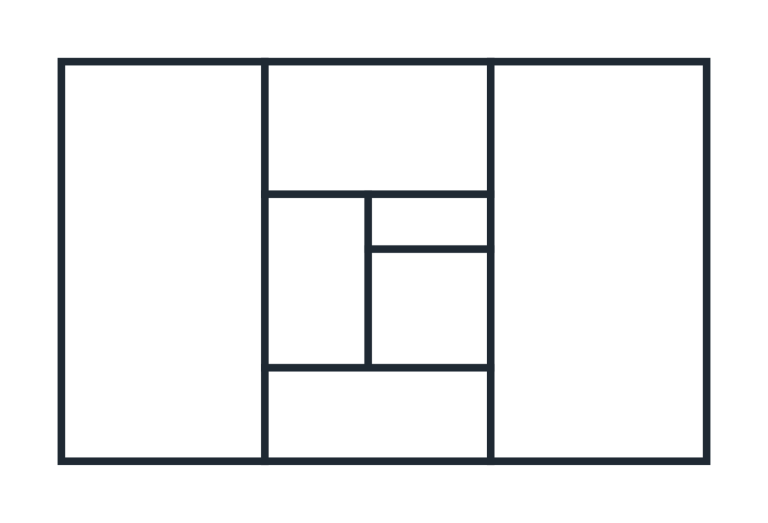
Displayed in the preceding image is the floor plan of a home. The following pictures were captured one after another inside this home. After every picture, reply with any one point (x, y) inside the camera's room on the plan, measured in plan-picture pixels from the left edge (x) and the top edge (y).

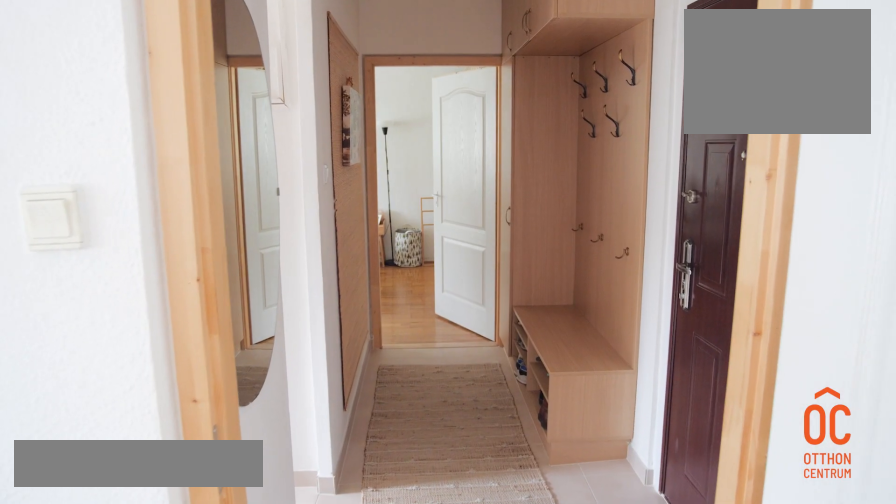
(373, 409)
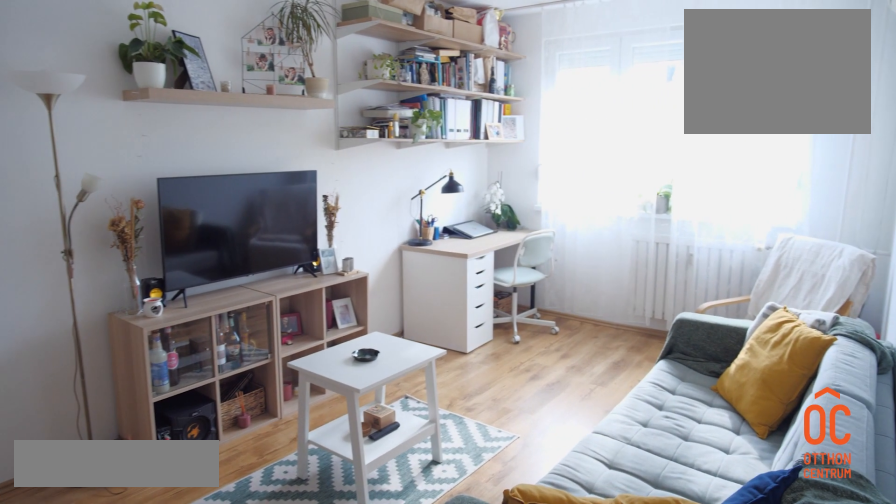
(168, 276)
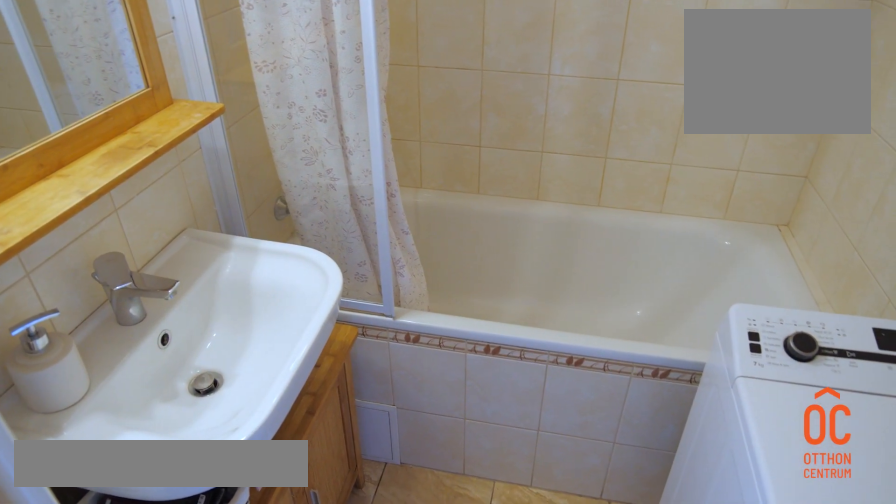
(426, 302)
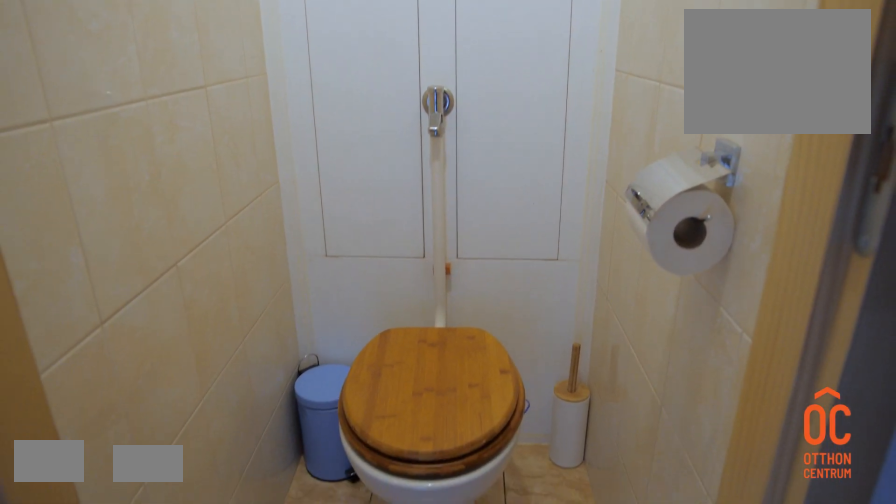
(425, 227)
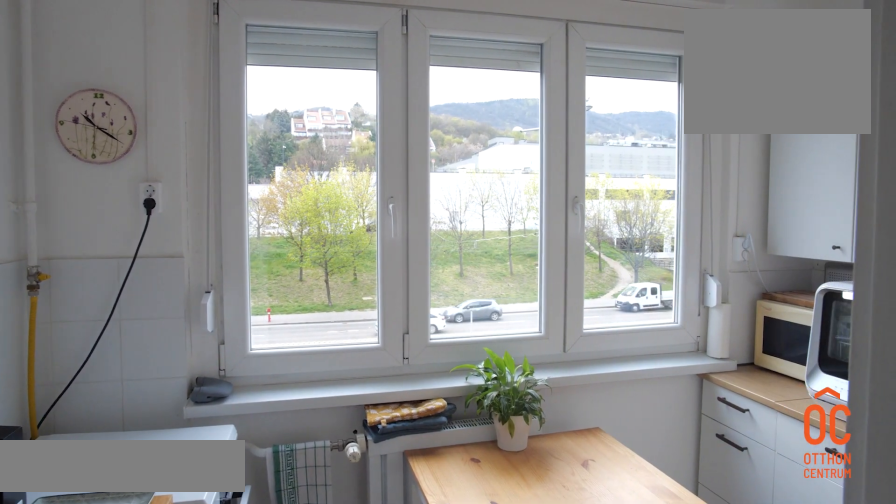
(380, 126)
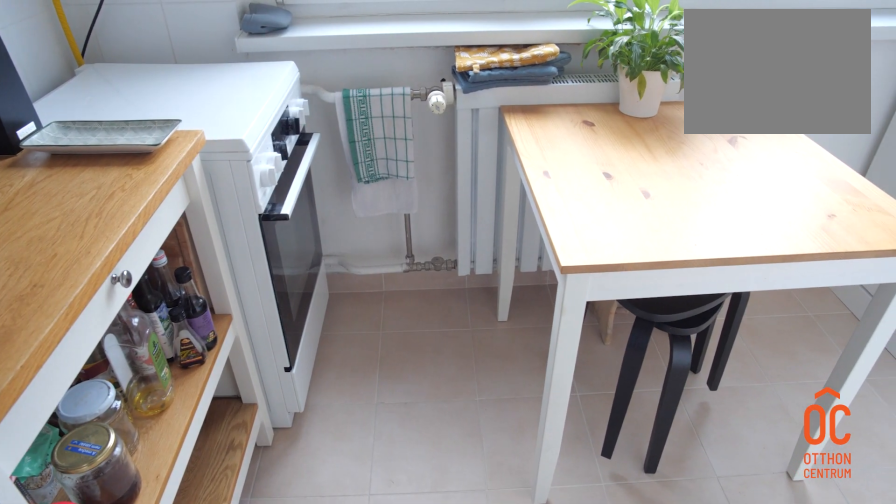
(380, 126)
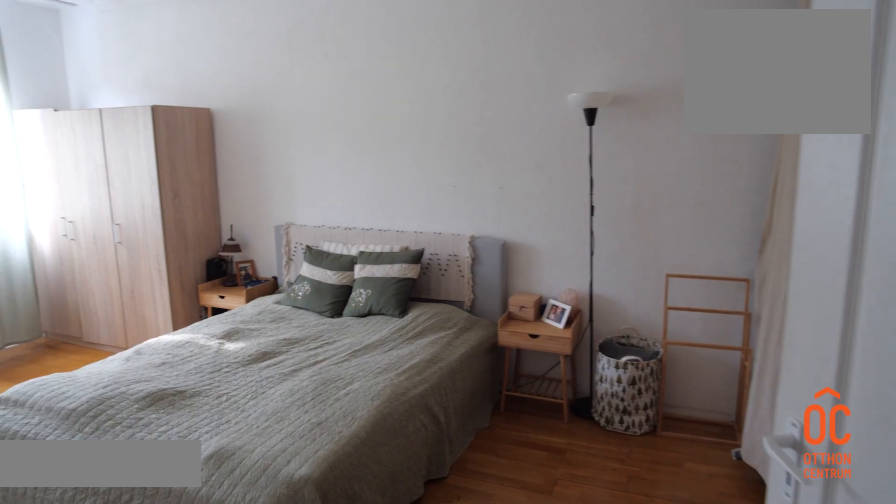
(600, 275)
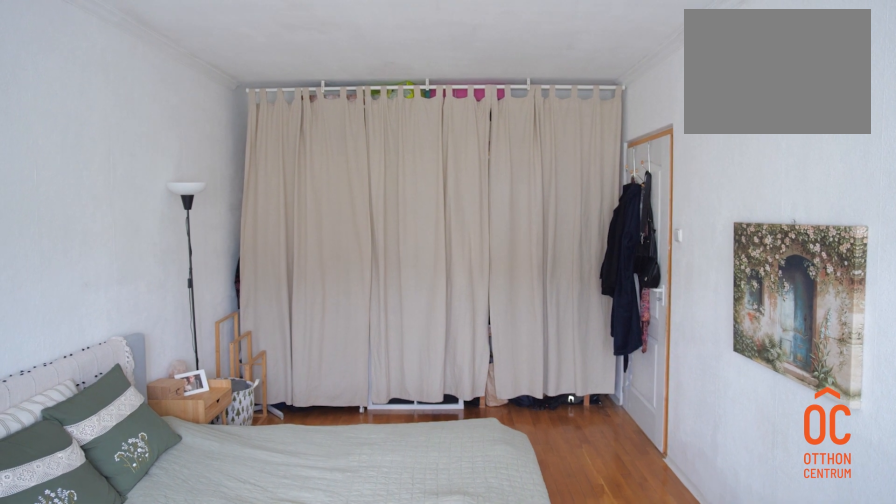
(600, 275)
